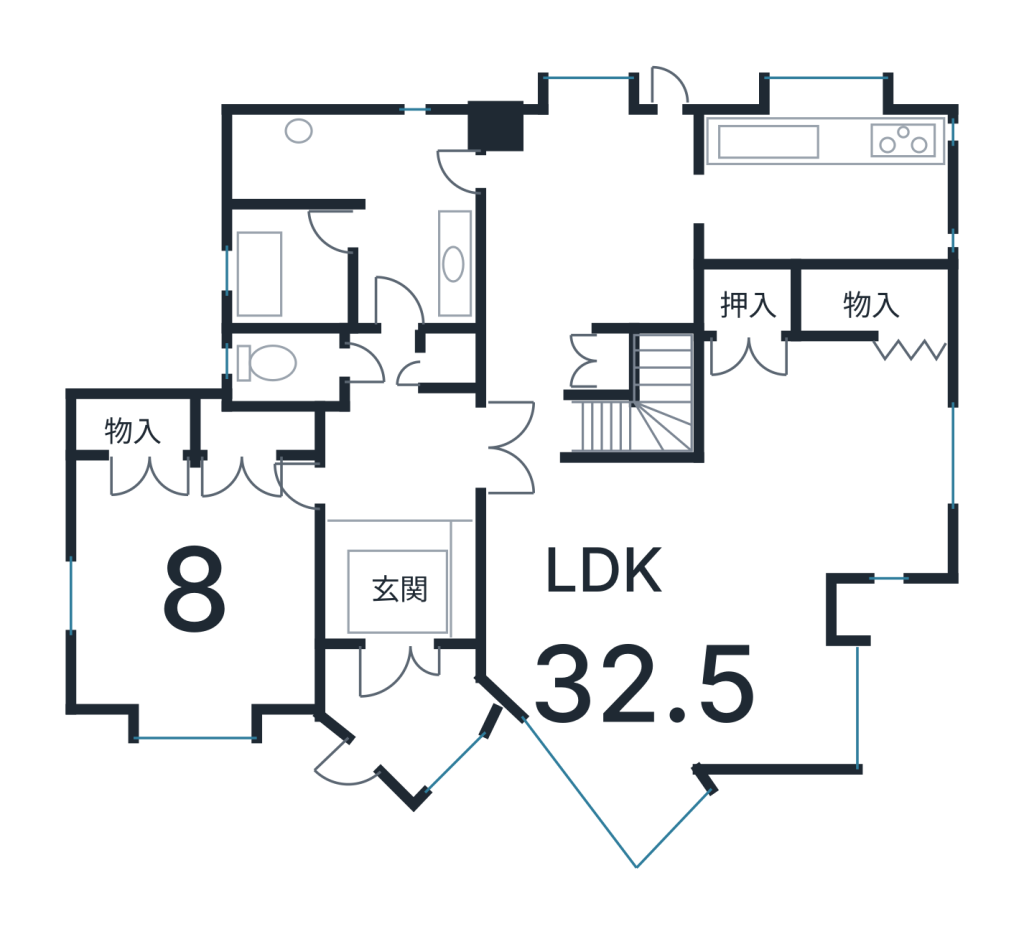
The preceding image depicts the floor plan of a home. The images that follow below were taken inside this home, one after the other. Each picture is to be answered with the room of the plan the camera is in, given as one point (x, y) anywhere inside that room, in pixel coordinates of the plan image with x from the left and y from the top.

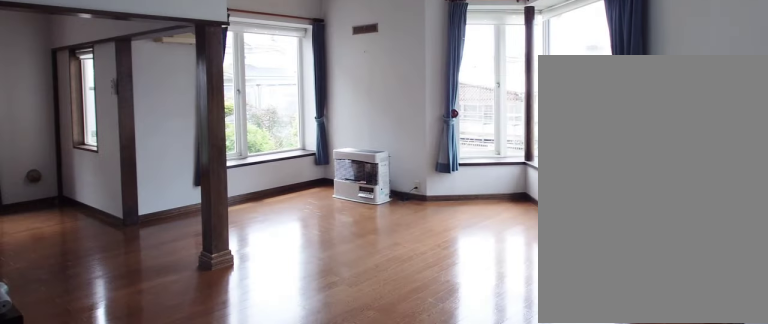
(674, 592)
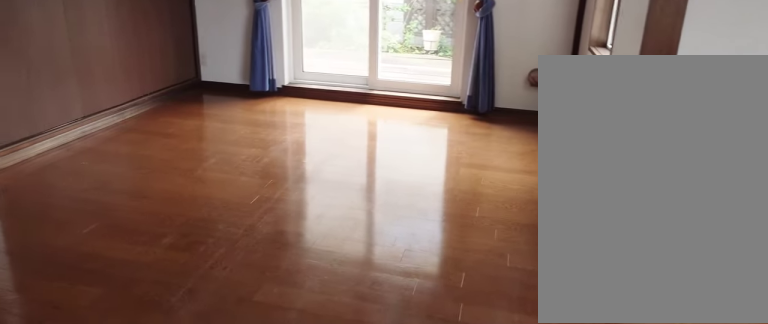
(674, 592)
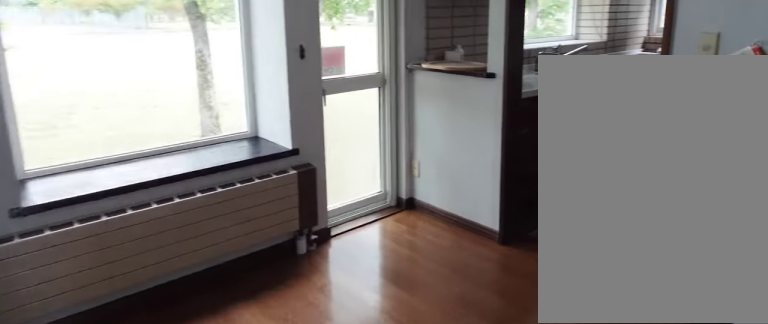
(720, 170)
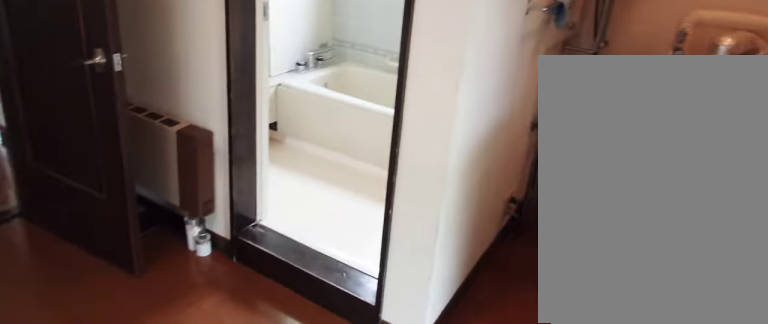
(402, 201)
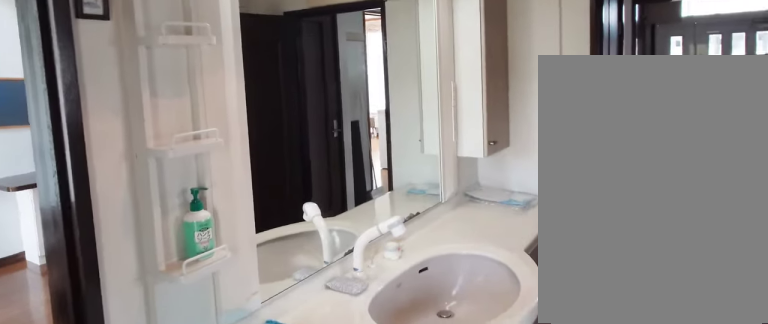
(402, 201)
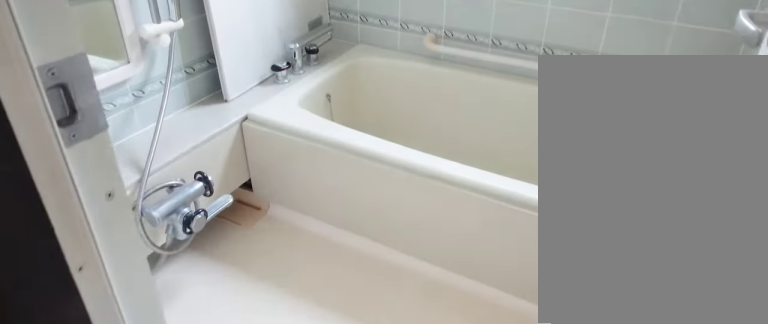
(278, 269)
